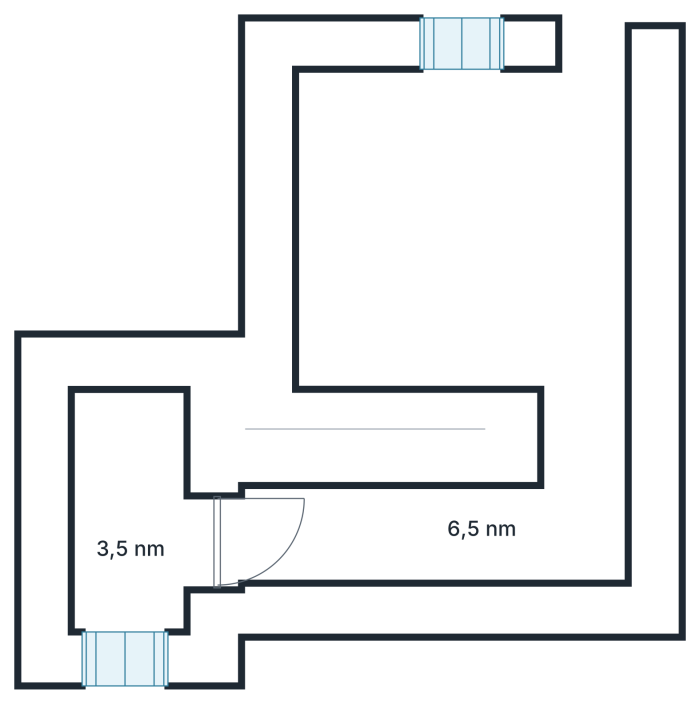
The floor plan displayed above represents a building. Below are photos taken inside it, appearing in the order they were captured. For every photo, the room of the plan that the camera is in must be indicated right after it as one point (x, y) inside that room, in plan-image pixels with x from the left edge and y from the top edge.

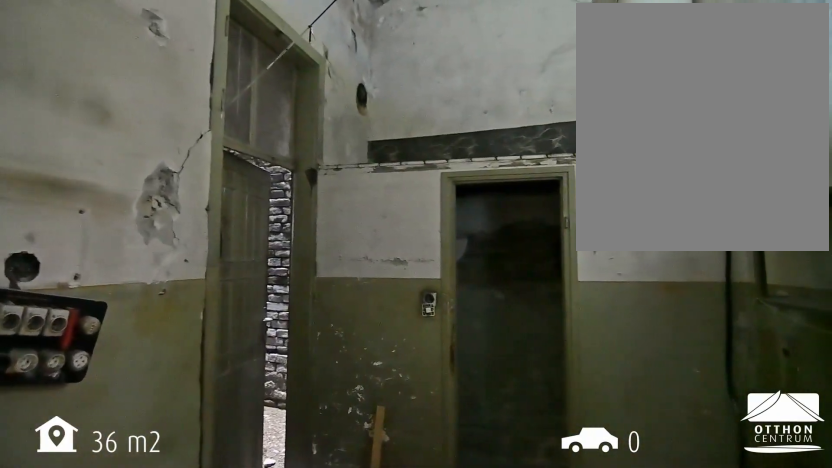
(435, 532)
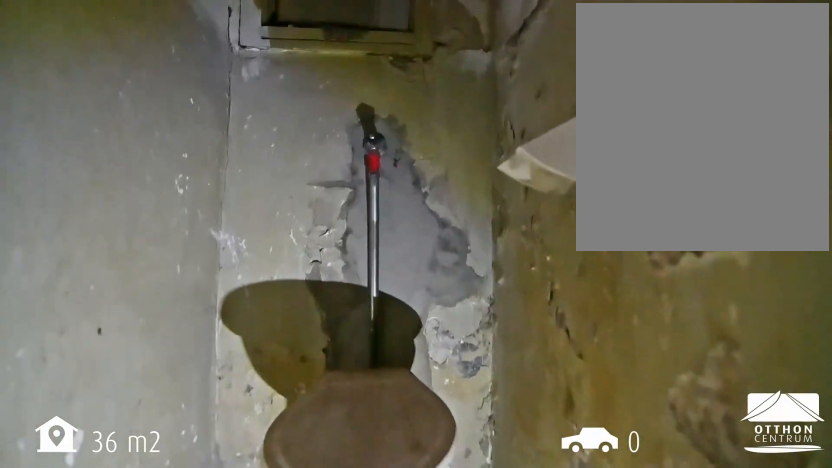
(130, 514)
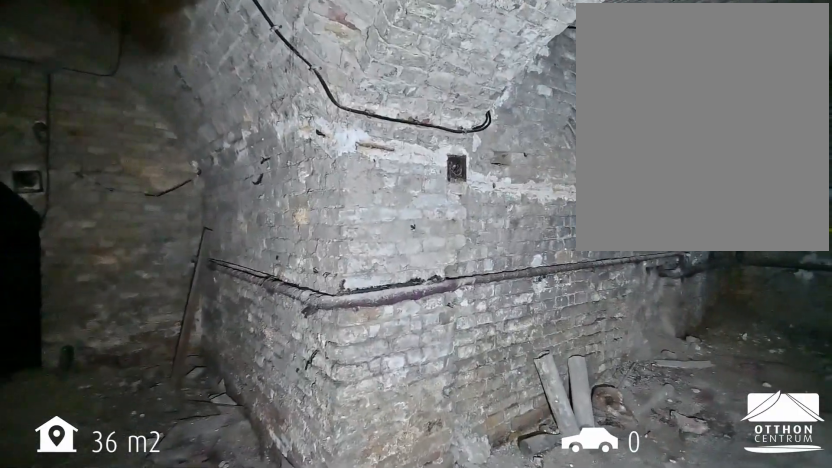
(467, 218)
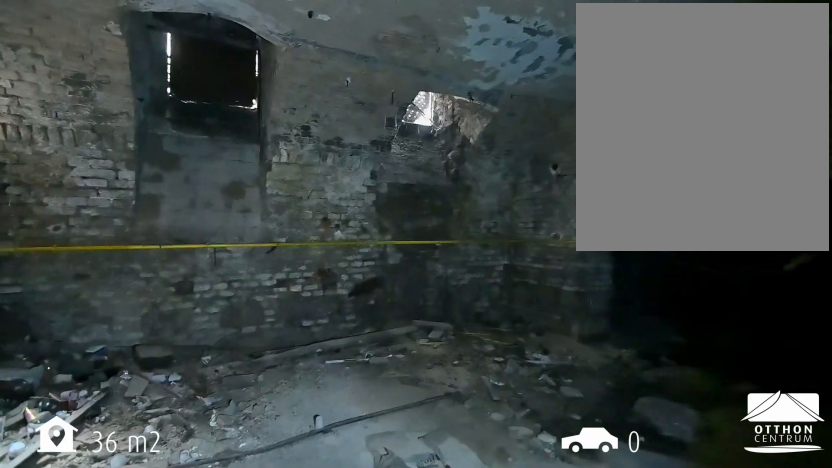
(467, 218)
